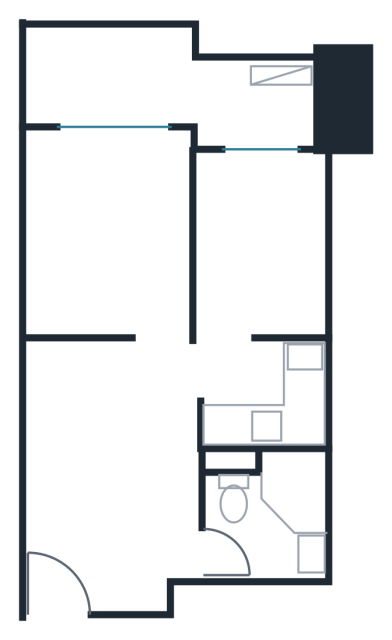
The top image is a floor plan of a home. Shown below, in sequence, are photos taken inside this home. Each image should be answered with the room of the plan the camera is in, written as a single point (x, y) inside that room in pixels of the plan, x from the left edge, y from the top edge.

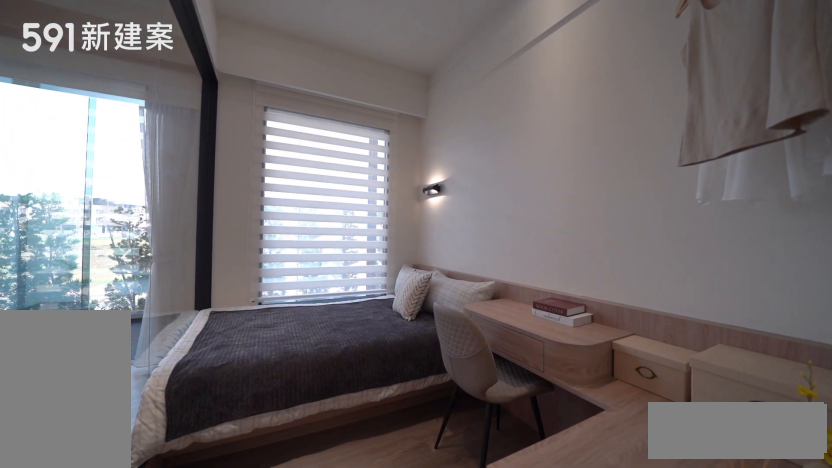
(264, 242)
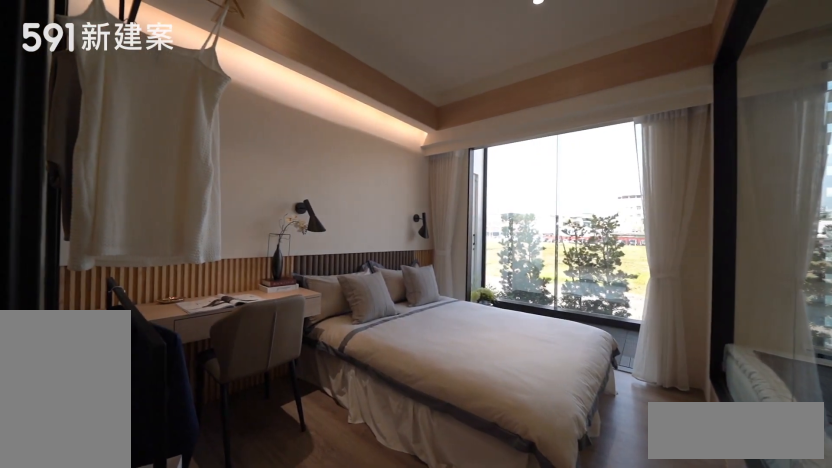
(104, 231)
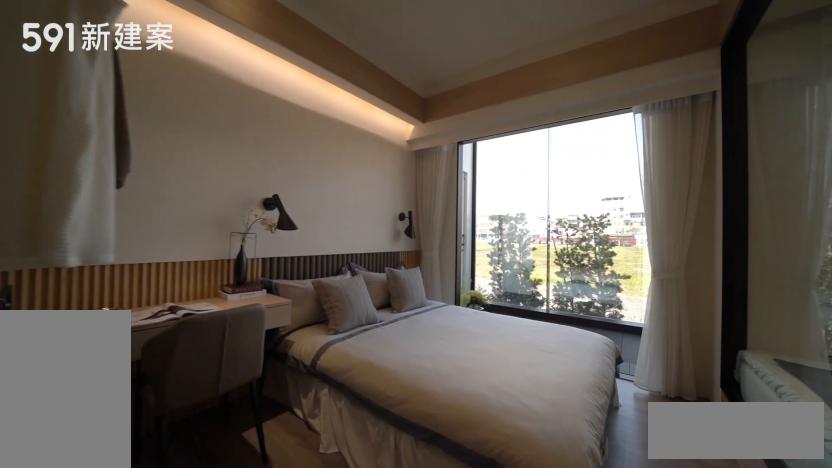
(104, 231)
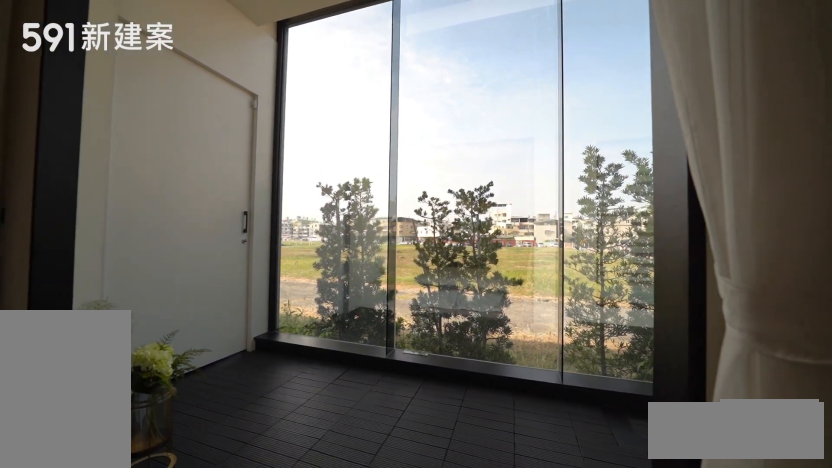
(164, 84)
